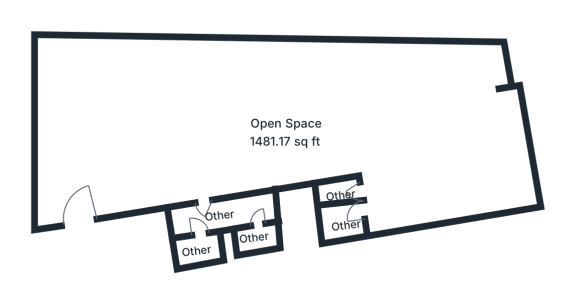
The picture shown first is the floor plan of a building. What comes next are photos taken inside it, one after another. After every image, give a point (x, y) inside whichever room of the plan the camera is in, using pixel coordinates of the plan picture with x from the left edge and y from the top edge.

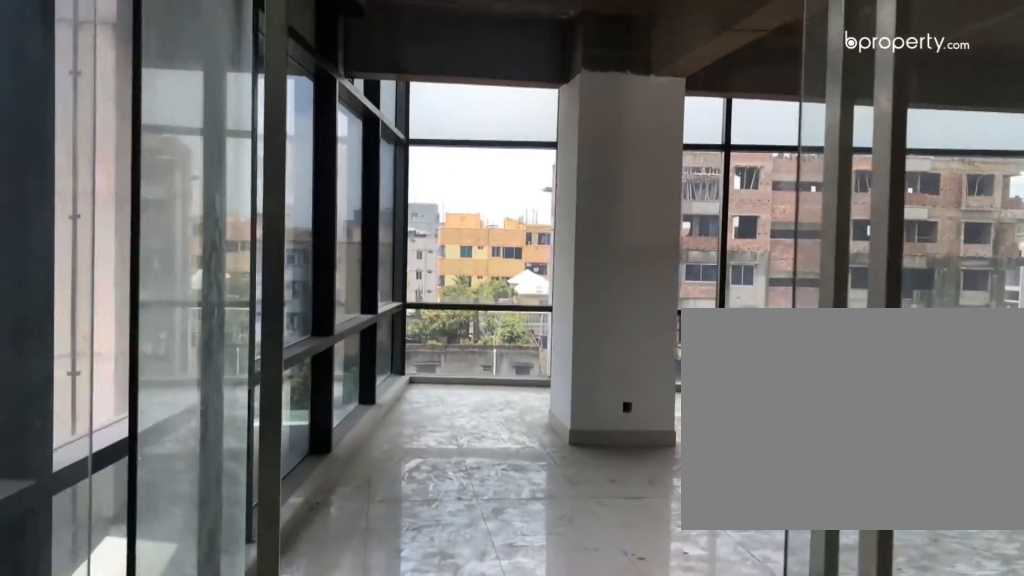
(82, 173)
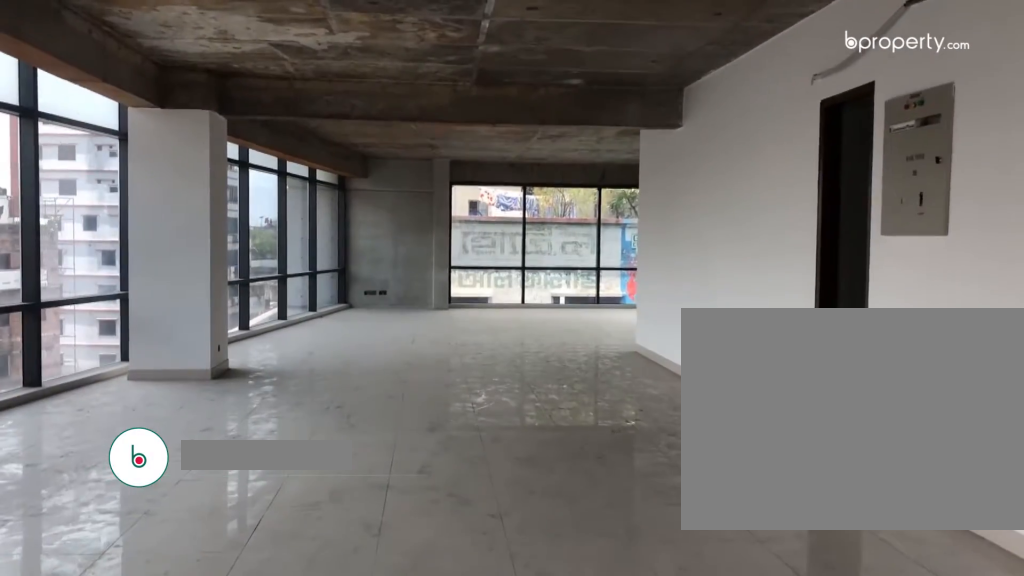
(105, 132)
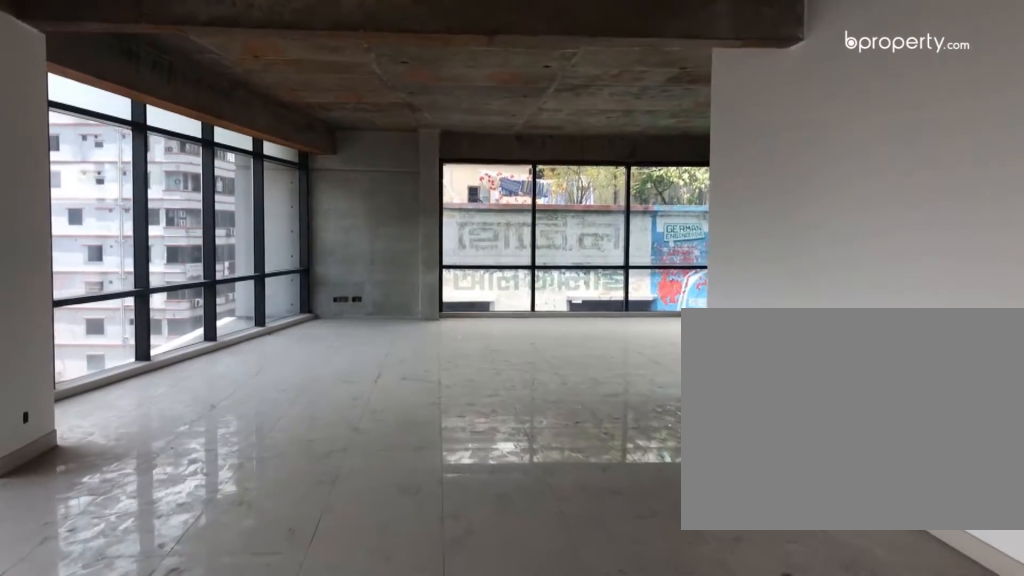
(202, 127)
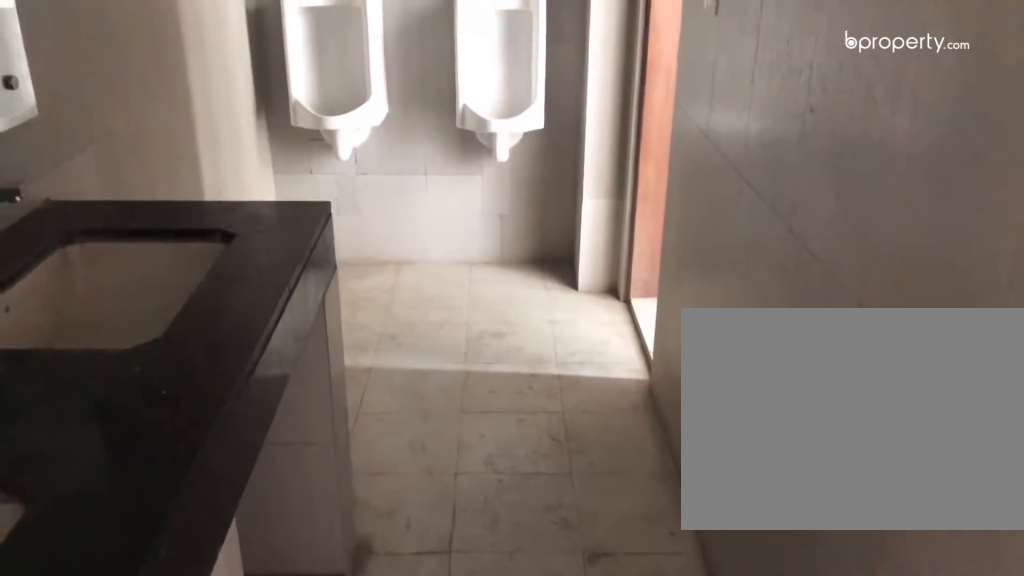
(200, 222)
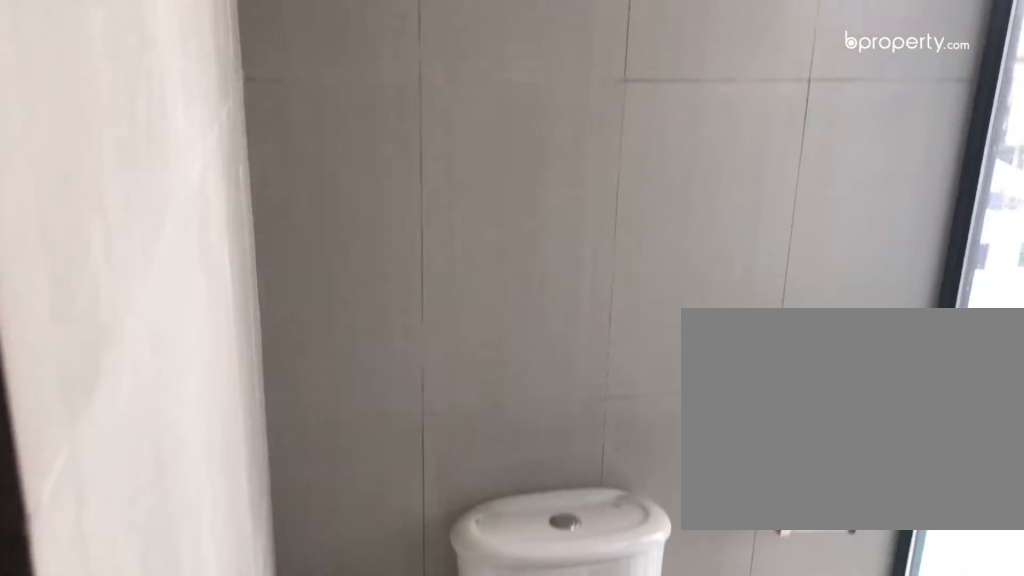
(197, 247)
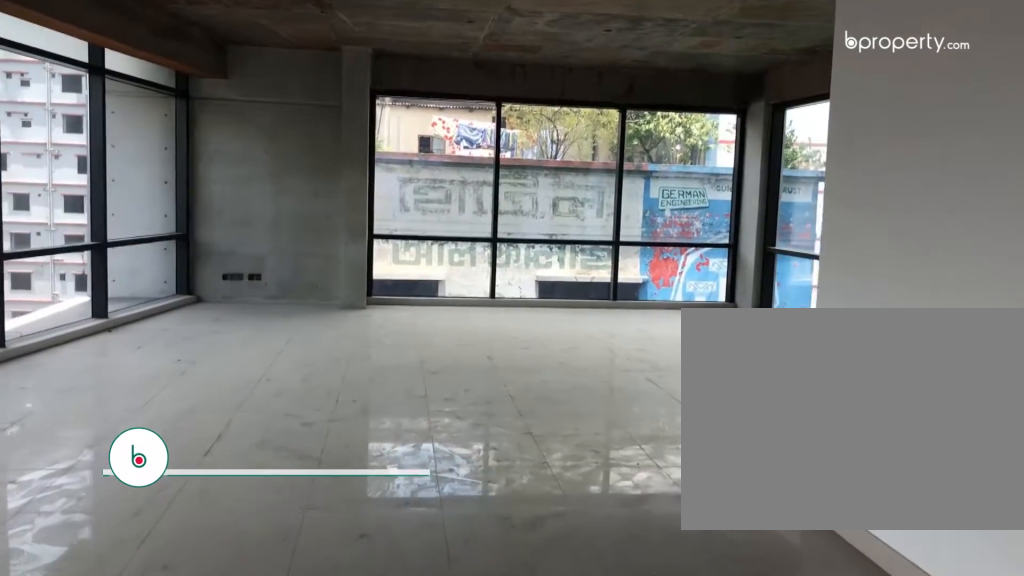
(320, 101)
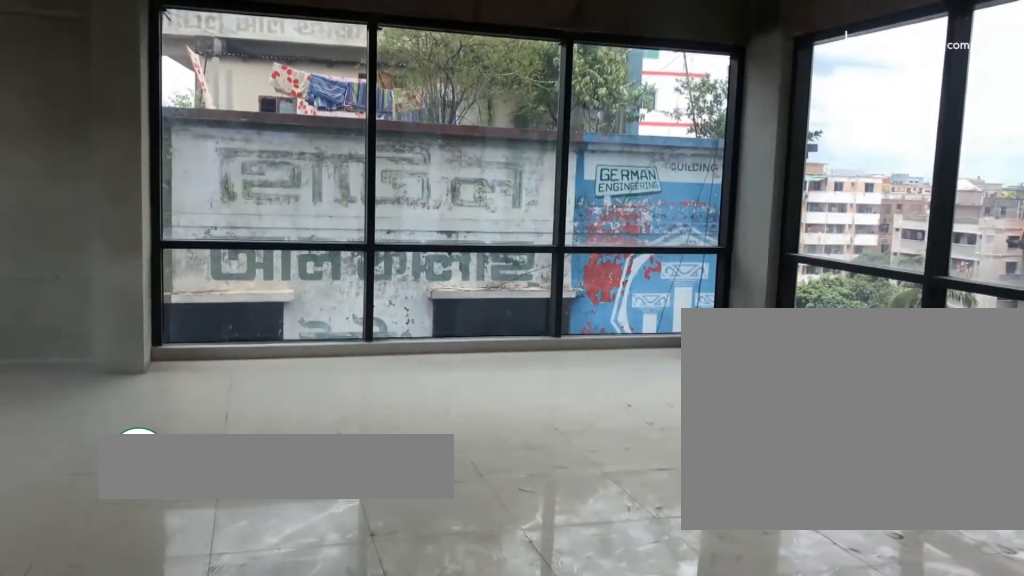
(395, 114)
